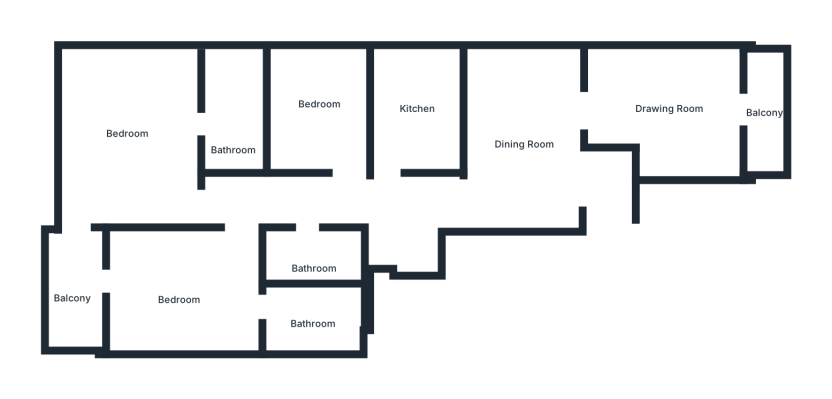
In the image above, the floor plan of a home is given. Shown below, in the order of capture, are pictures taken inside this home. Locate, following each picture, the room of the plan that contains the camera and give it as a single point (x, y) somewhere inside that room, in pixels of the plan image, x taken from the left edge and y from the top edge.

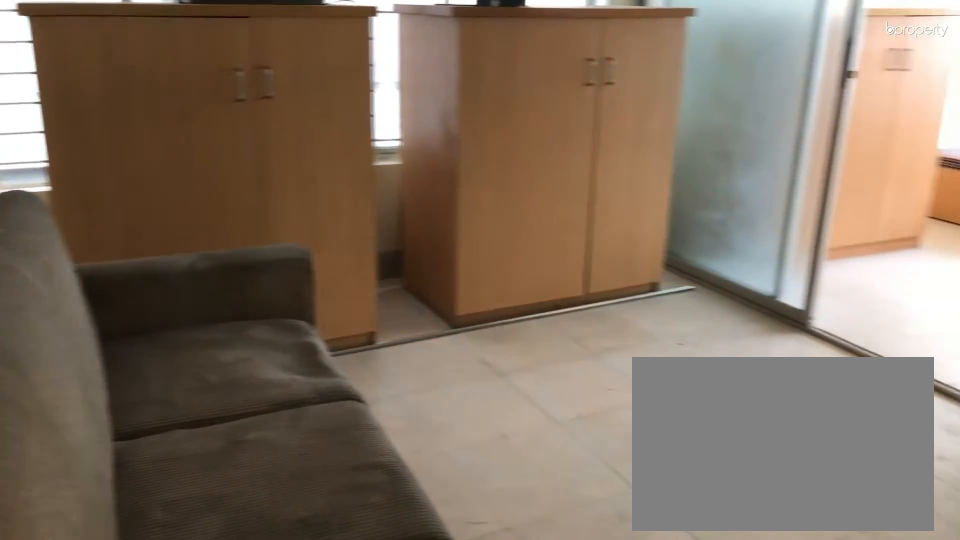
(529, 142)
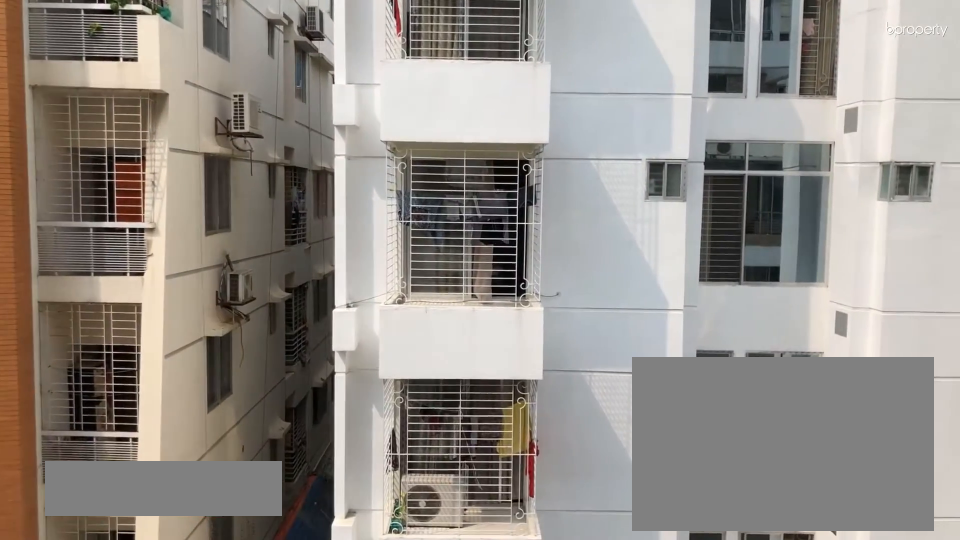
(767, 124)
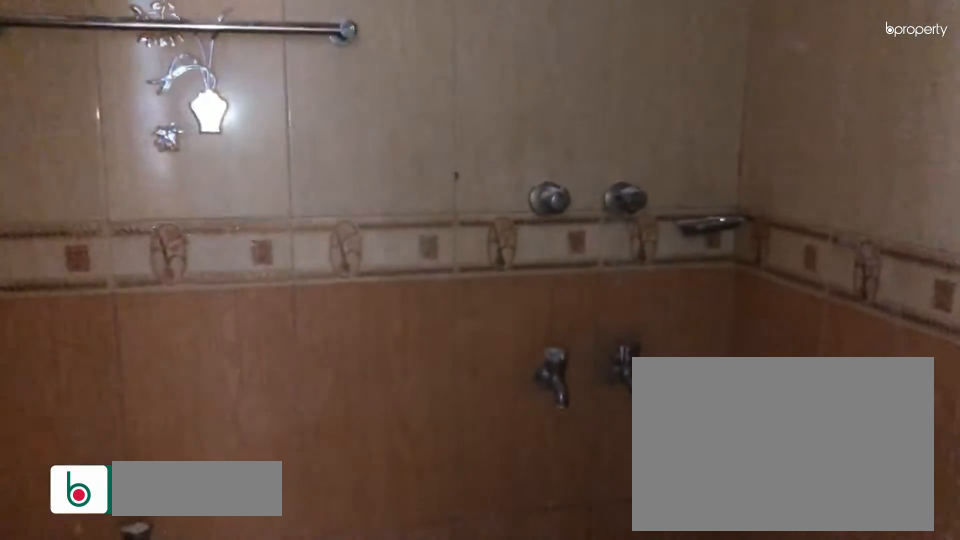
(317, 253)
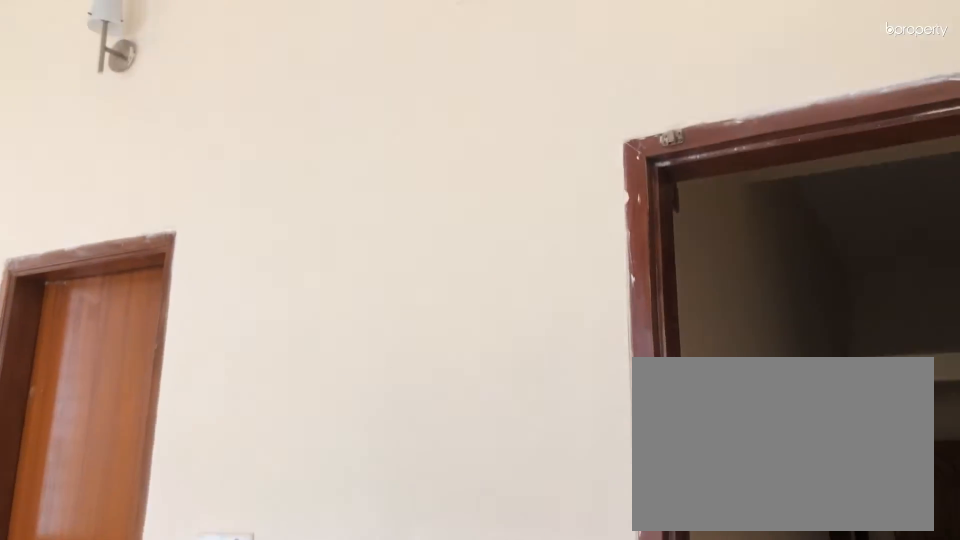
(134, 134)
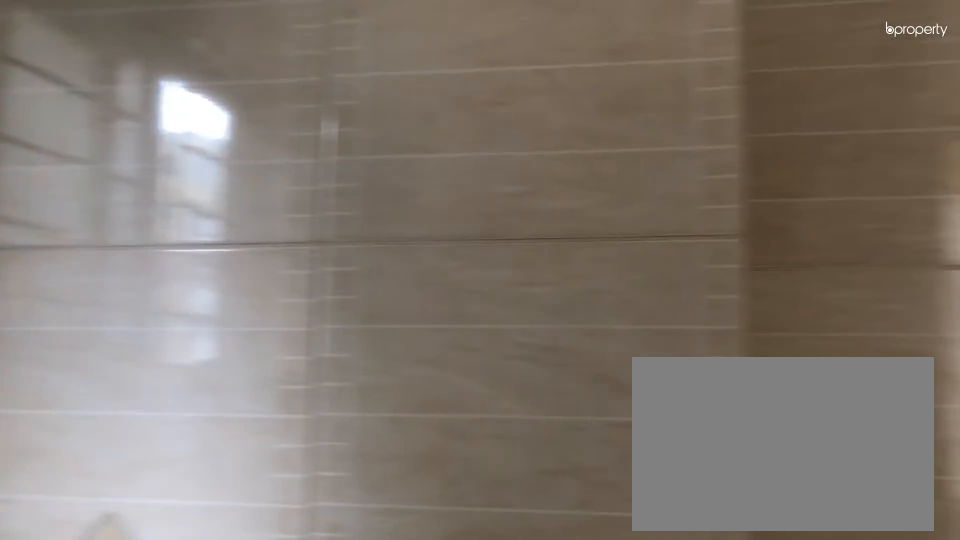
(238, 110)
